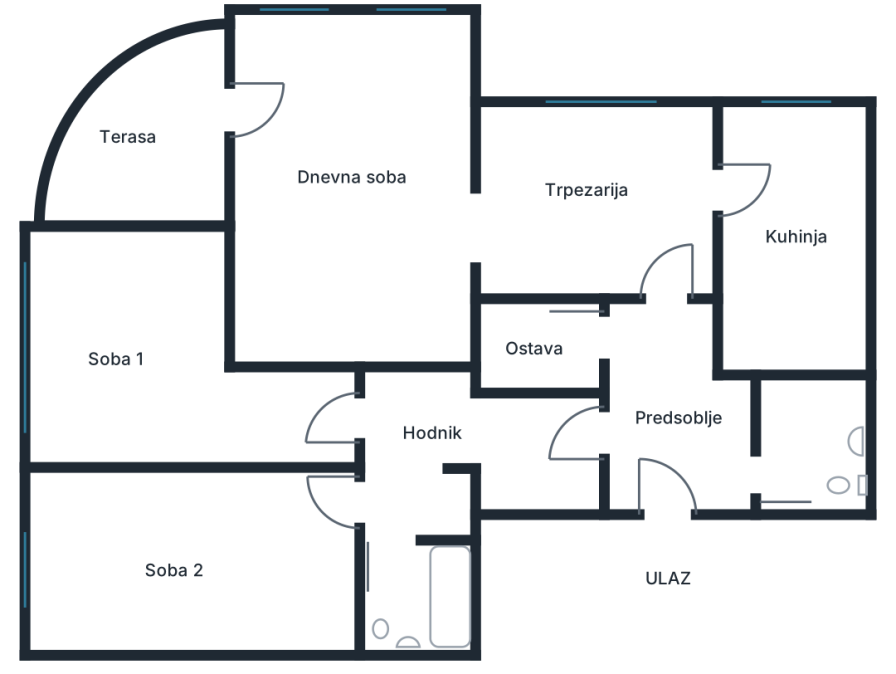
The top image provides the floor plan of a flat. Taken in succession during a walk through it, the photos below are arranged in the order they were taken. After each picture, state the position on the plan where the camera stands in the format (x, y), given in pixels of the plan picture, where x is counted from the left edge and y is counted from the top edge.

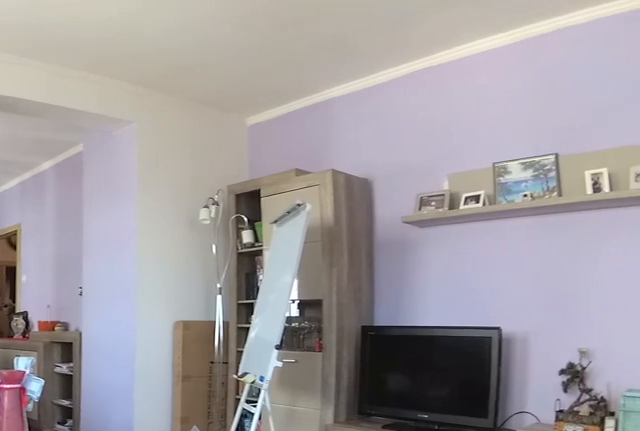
(249, 102)
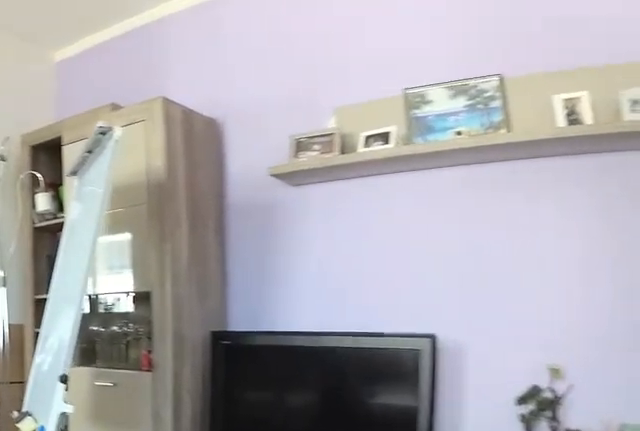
(292, 212)
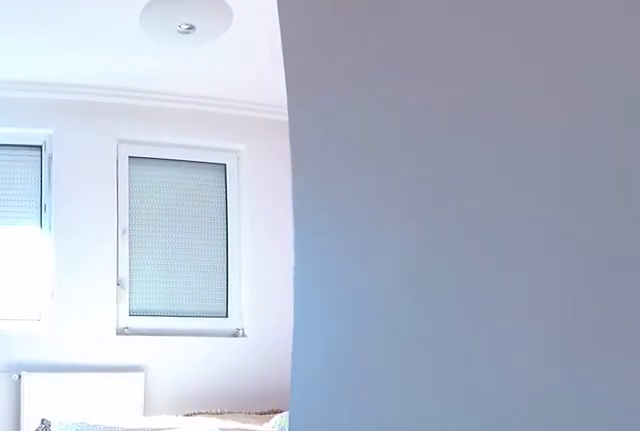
(309, 423)
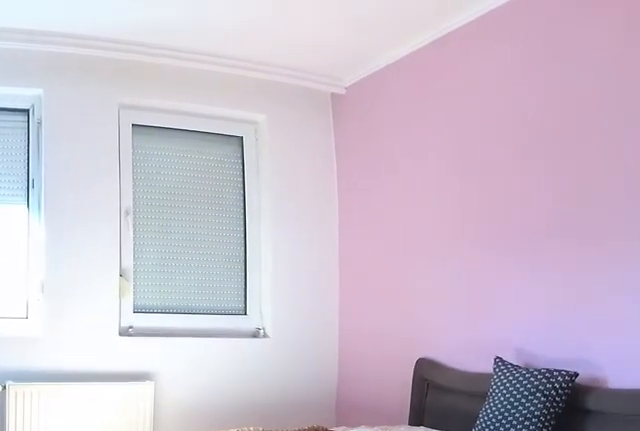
(262, 423)
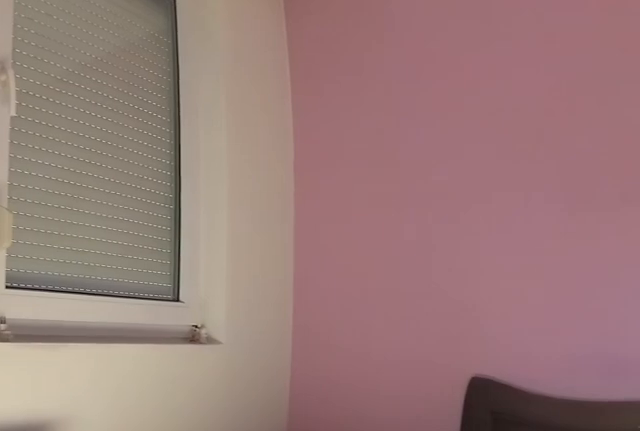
(120, 395)
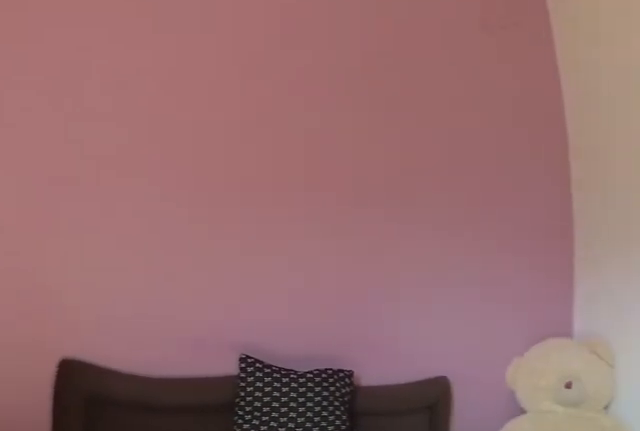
(77, 388)
